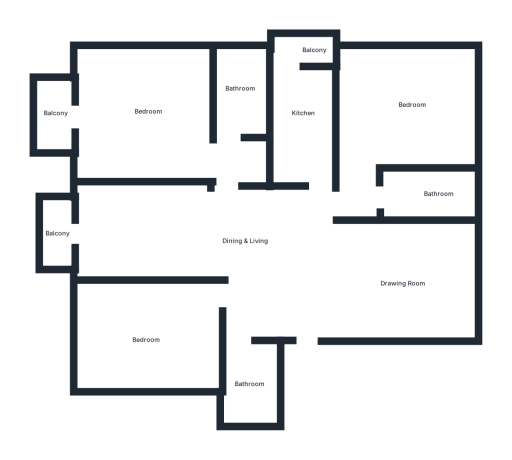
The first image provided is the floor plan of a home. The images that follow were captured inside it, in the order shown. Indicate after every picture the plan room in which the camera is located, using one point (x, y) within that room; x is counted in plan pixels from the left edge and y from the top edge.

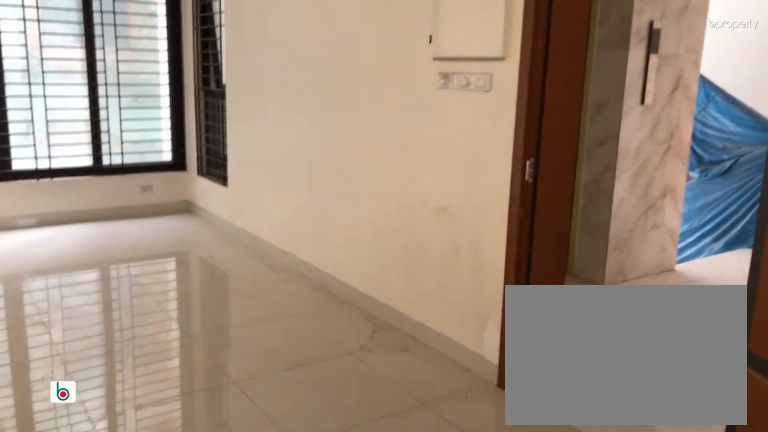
(401, 280)
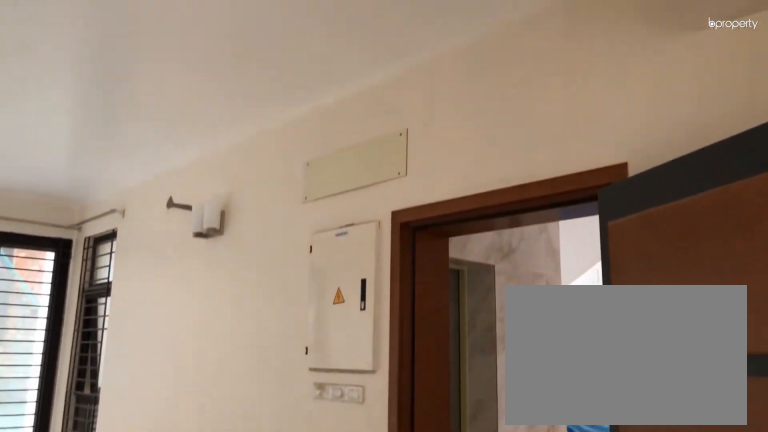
(401, 280)
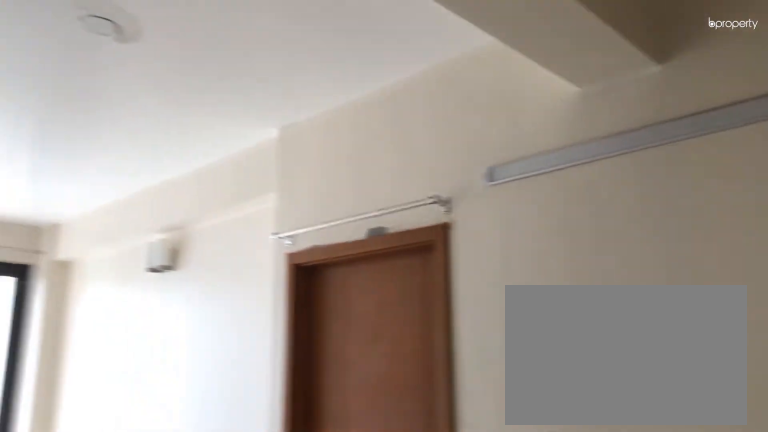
(274, 258)
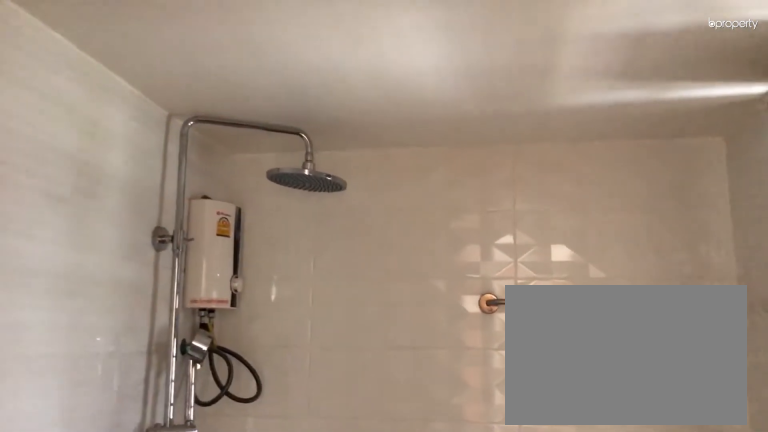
(247, 385)
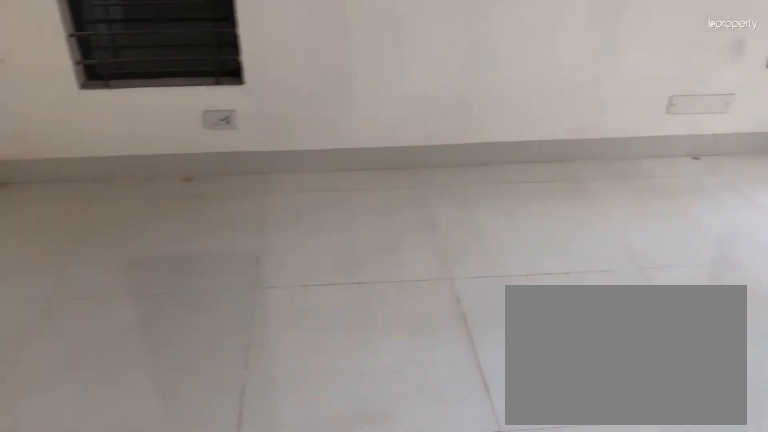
(144, 339)
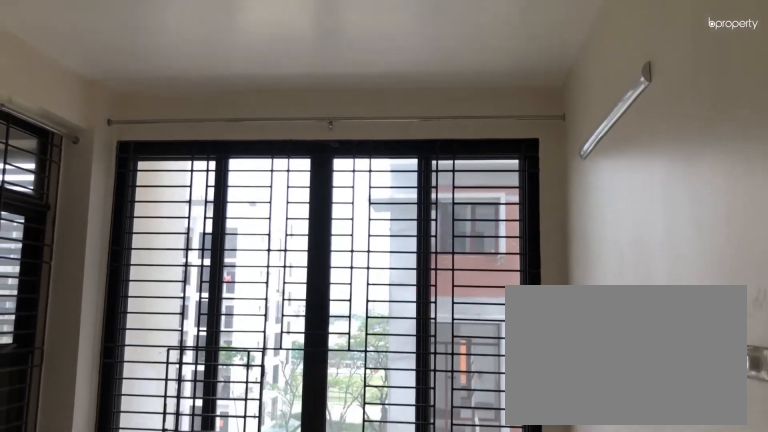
(144, 339)
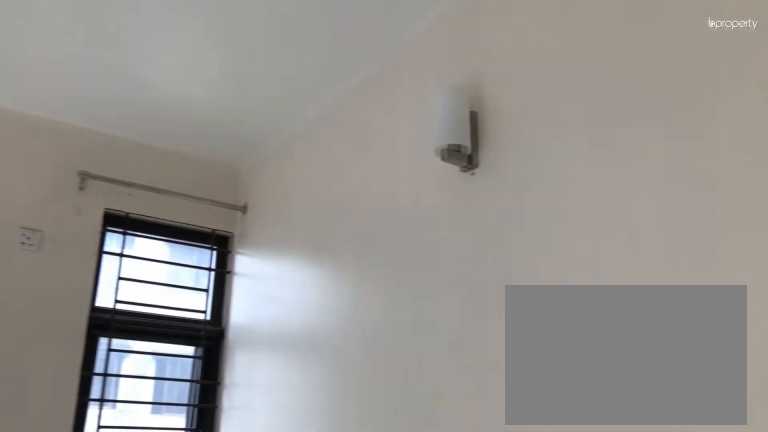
(144, 113)
